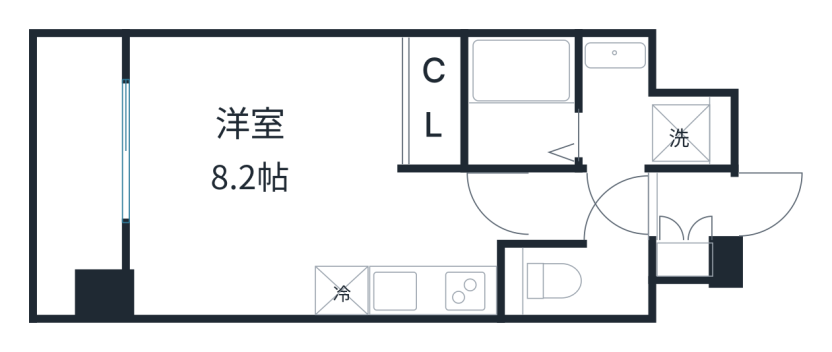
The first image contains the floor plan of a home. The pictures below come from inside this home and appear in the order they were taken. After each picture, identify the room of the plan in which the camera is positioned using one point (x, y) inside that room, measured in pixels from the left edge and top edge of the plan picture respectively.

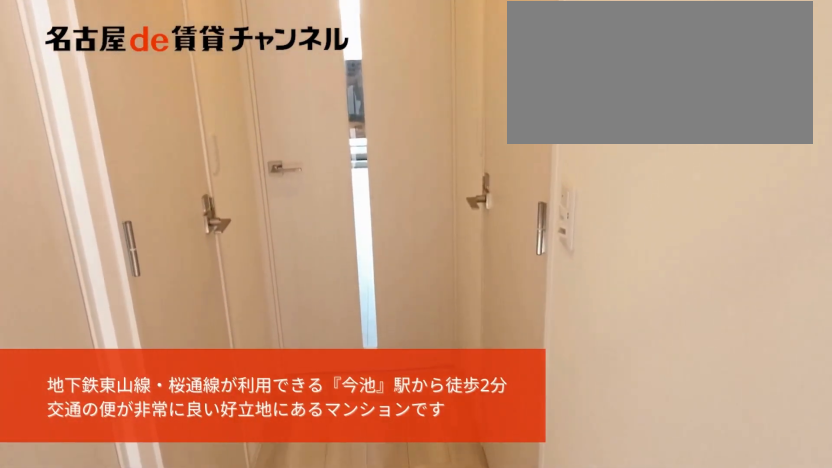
(634, 207)
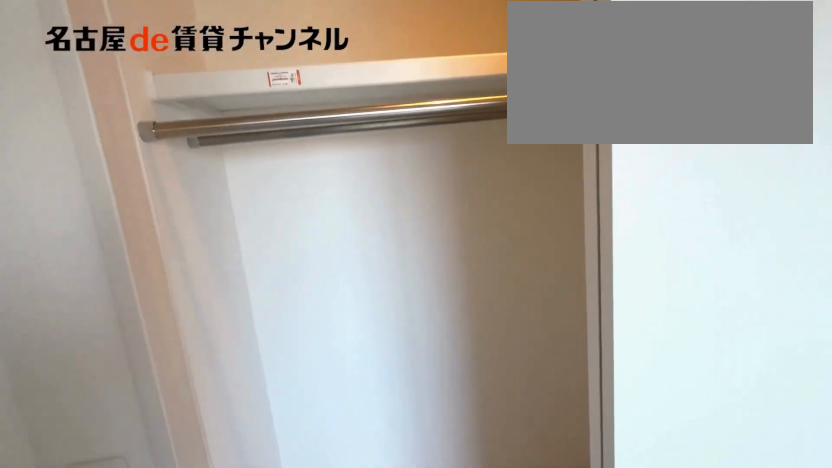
(436, 100)
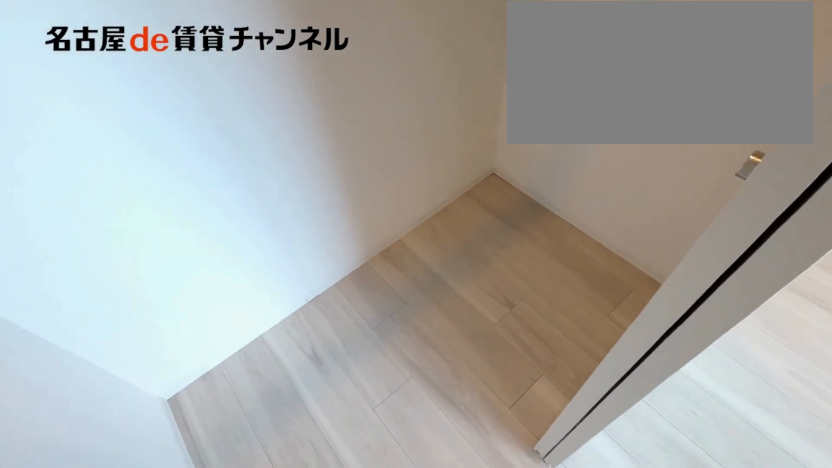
(436, 100)
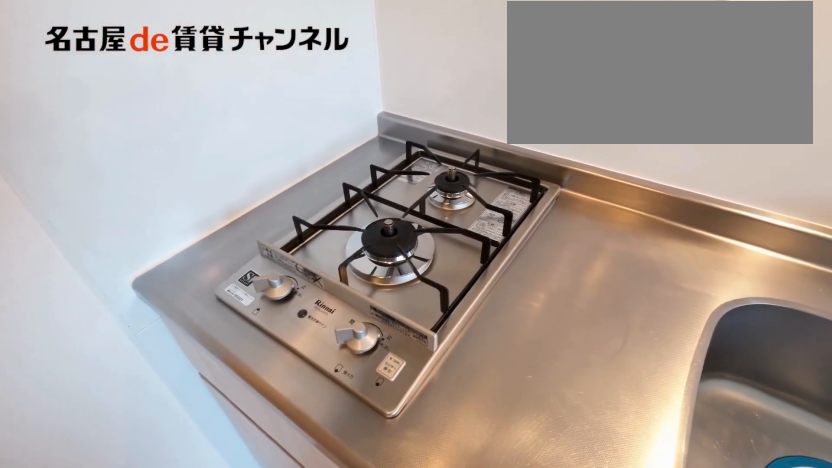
(433, 290)
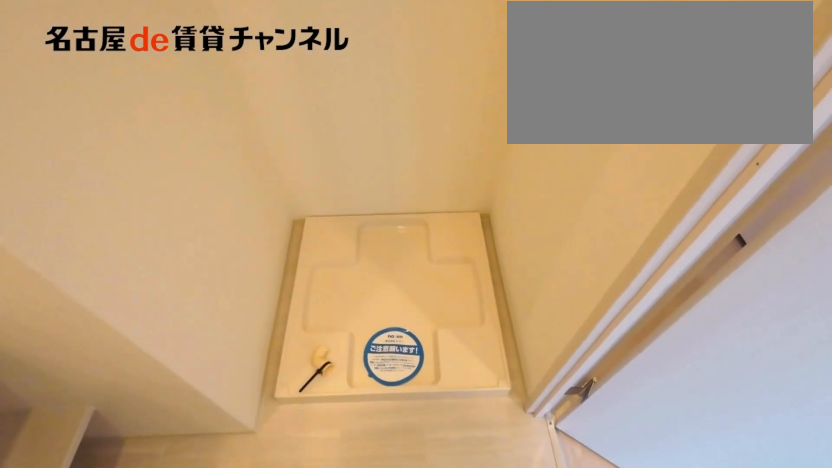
(644, 112)
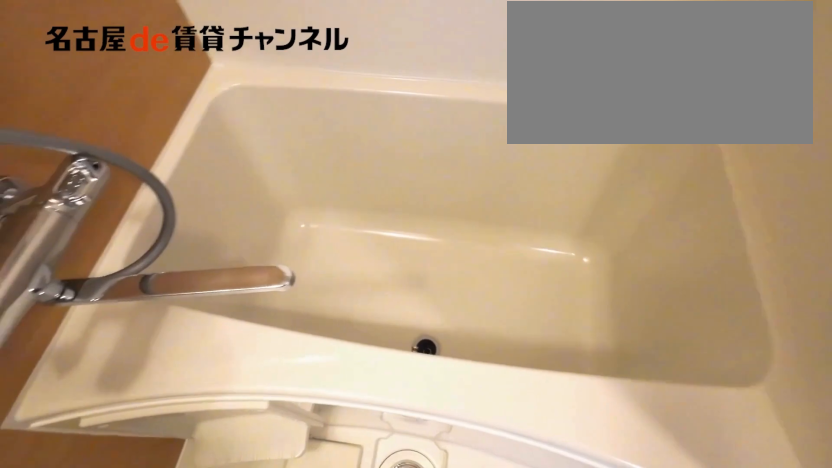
(521, 100)
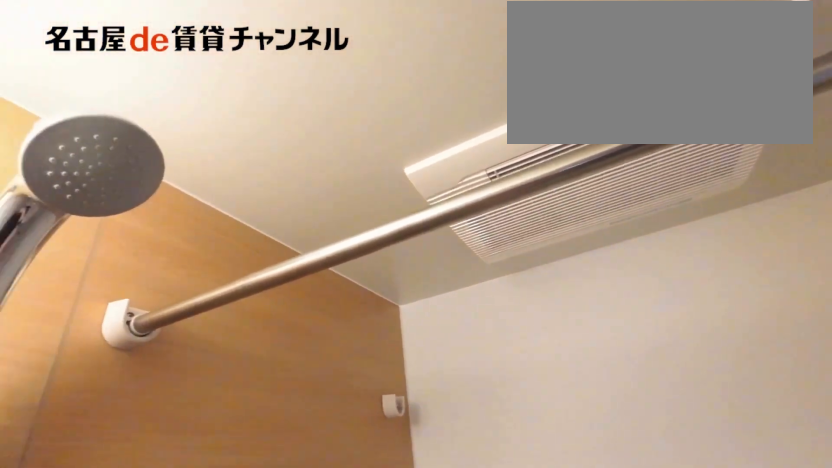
(521, 100)
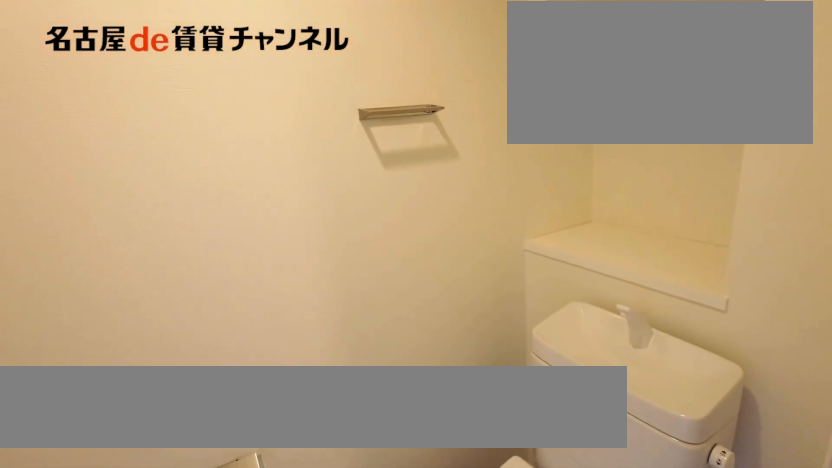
(577, 281)
